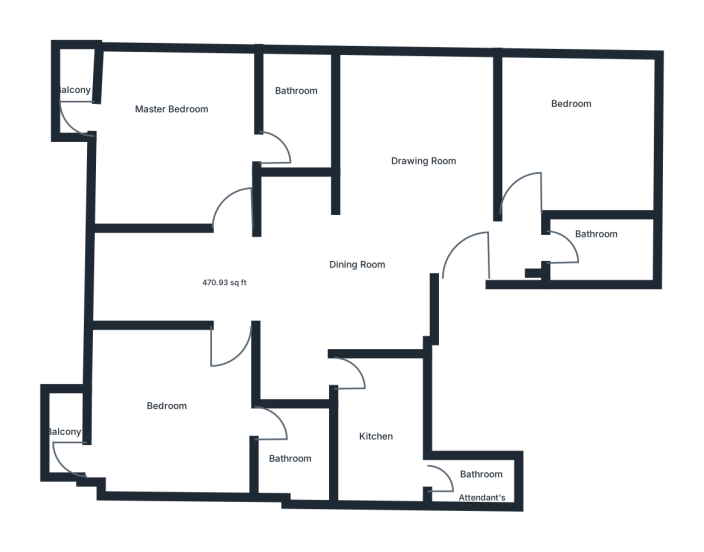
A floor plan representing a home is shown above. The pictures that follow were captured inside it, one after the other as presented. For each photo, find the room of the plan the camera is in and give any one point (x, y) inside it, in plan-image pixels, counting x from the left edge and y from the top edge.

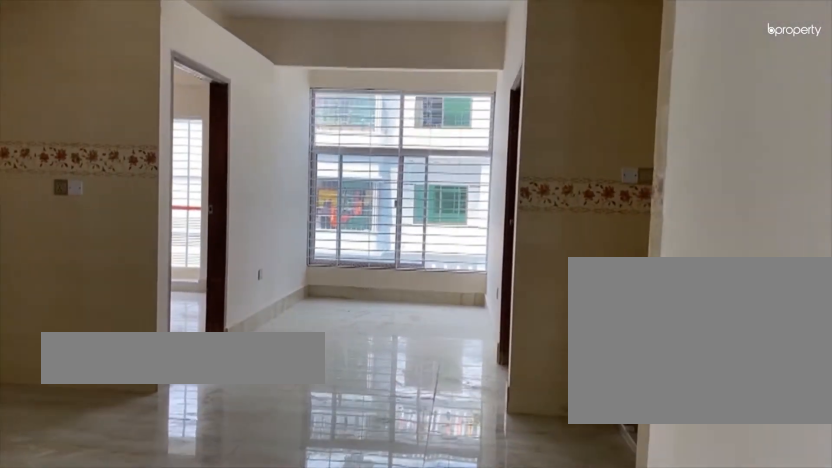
(397, 223)
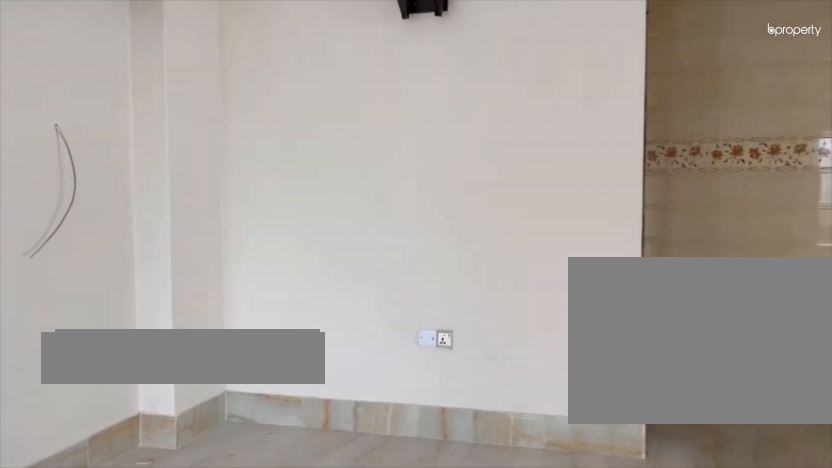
(397, 223)
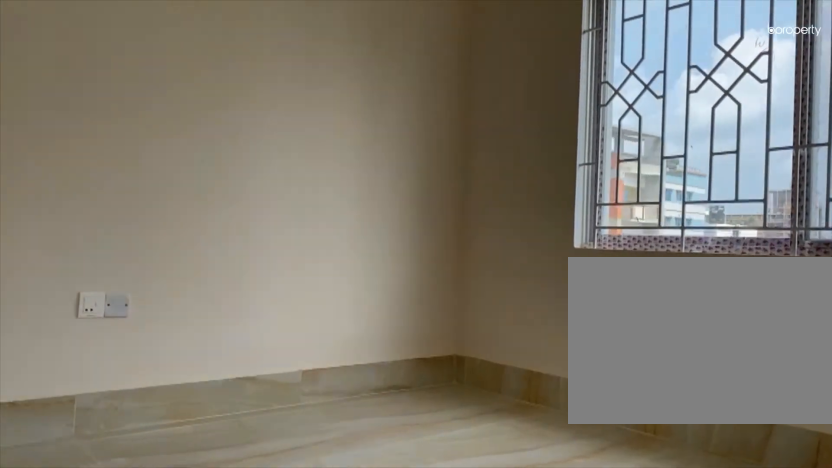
(587, 140)
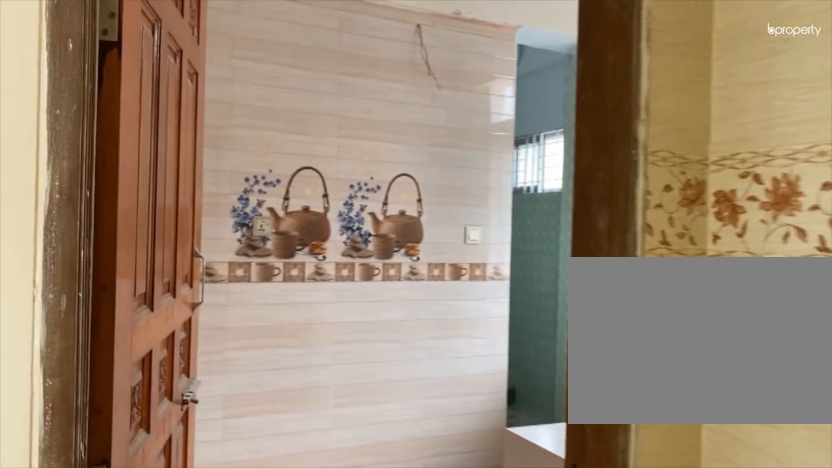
(378, 438)
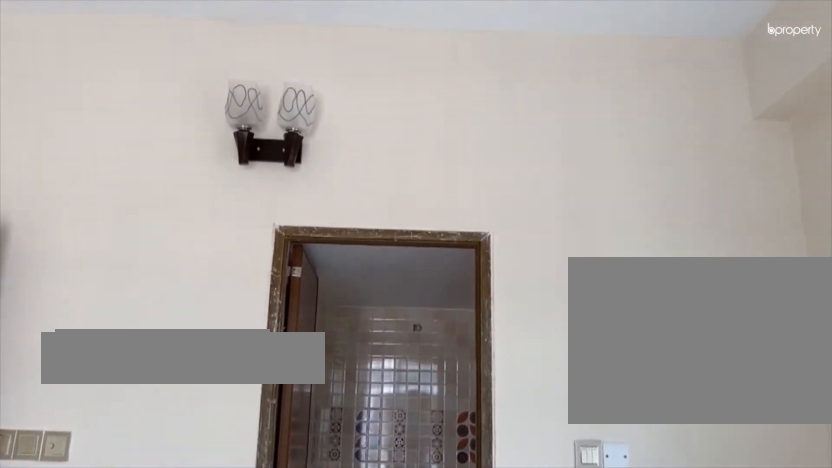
(175, 405)
